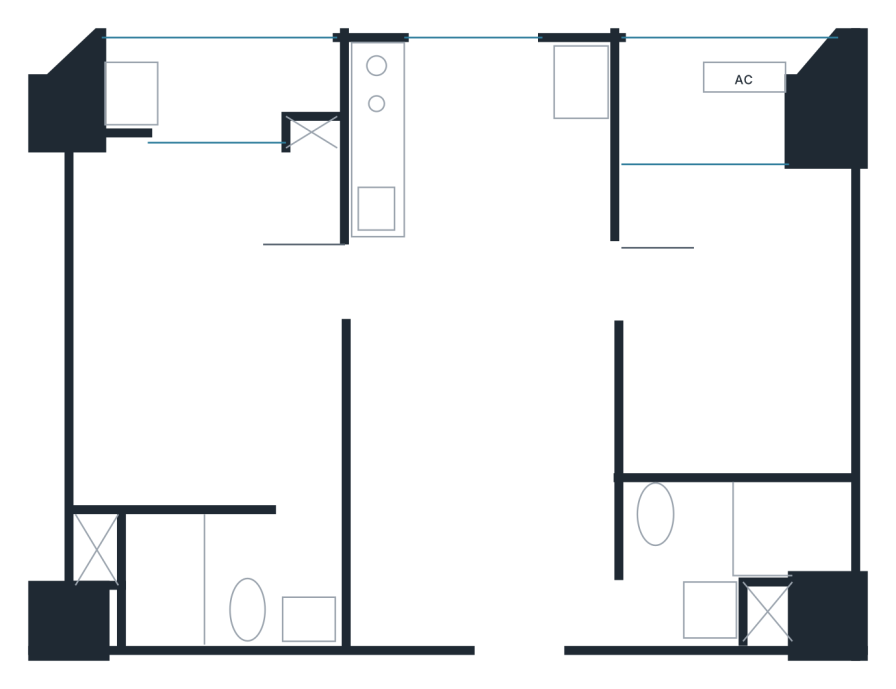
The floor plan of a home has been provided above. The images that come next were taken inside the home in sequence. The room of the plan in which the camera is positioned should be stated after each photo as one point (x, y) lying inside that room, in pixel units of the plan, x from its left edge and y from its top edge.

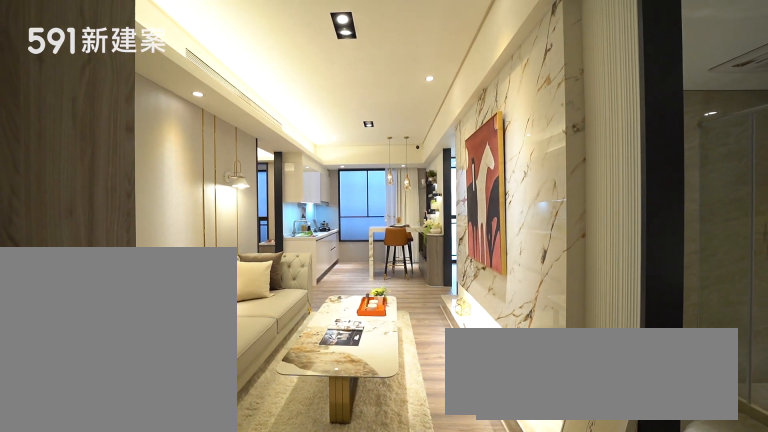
(516, 606)
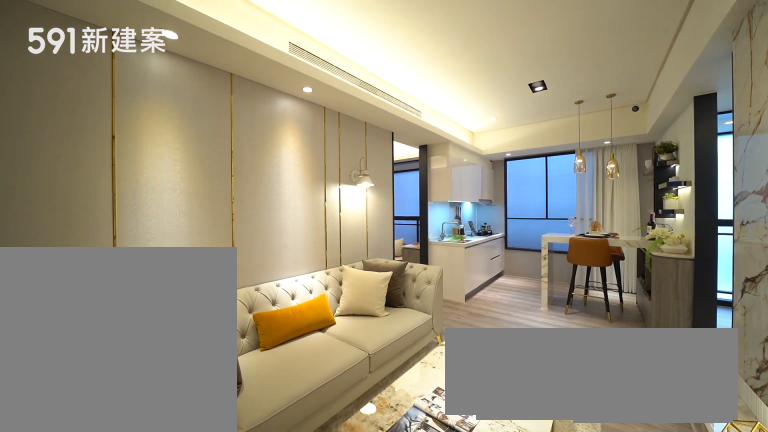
(480, 479)
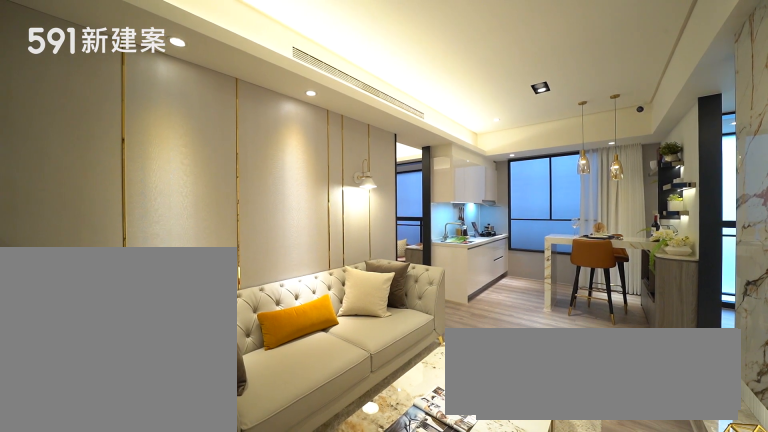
(480, 479)
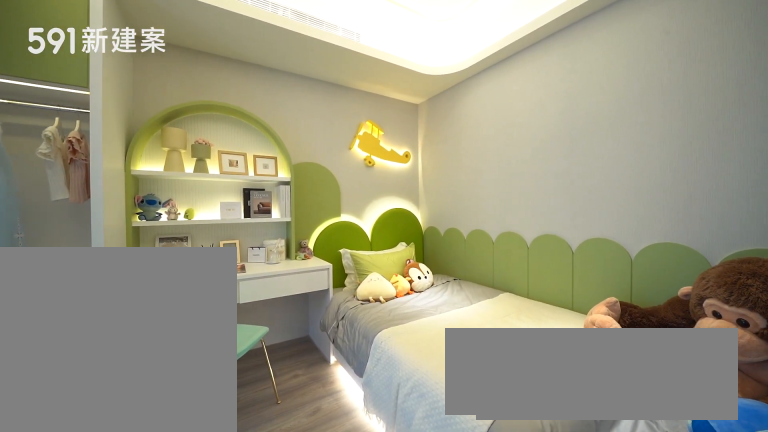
(734, 320)
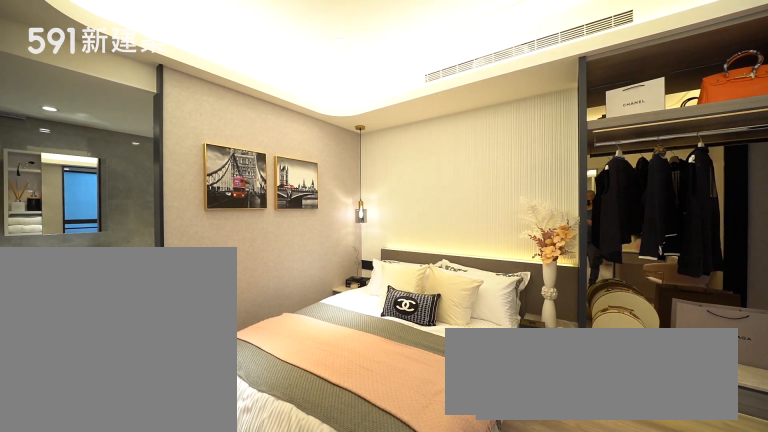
(200, 329)
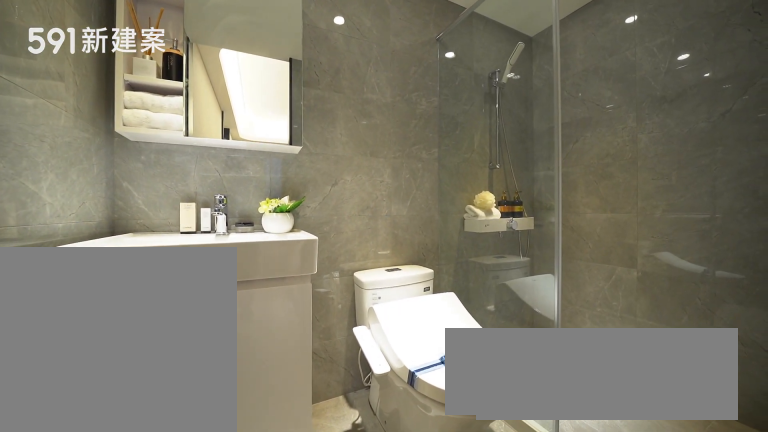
(231, 581)
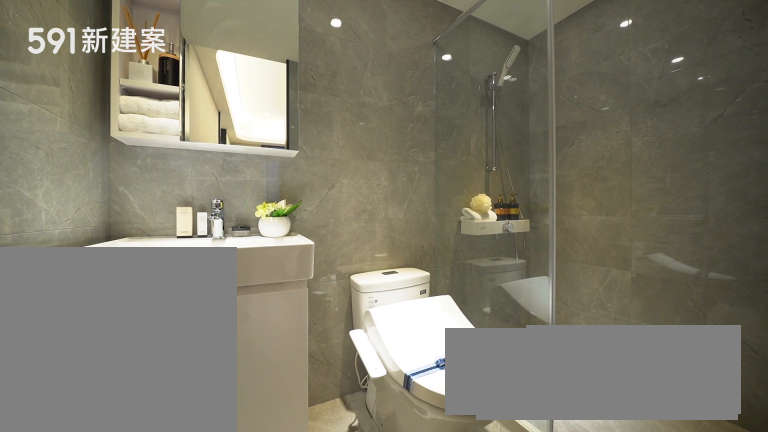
(231, 581)
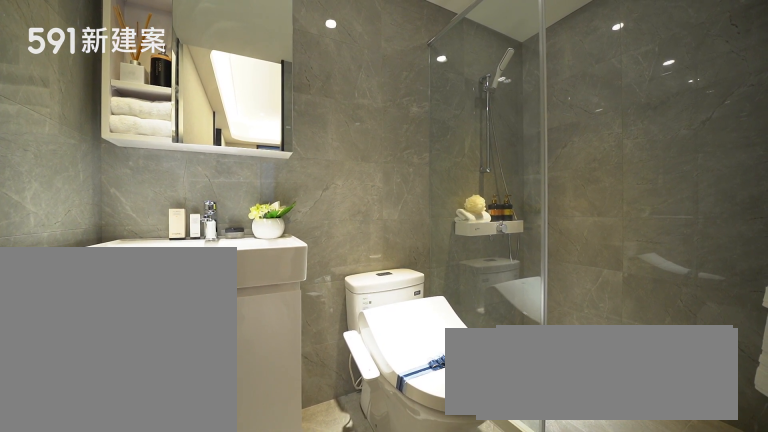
(231, 581)
